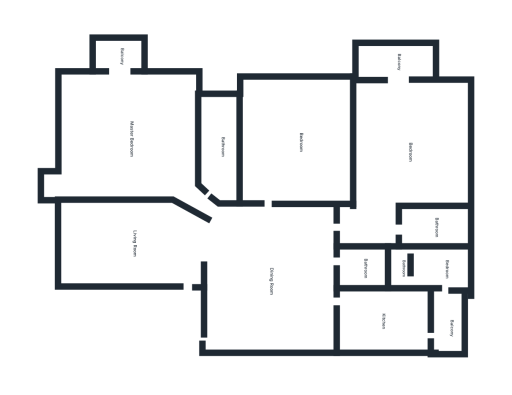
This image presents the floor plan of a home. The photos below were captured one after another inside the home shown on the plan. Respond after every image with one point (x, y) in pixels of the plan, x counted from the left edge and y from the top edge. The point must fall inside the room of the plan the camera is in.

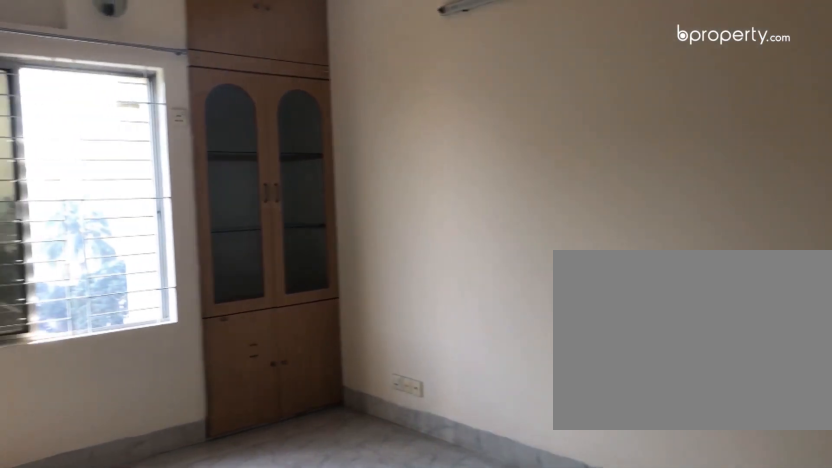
(129, 242)
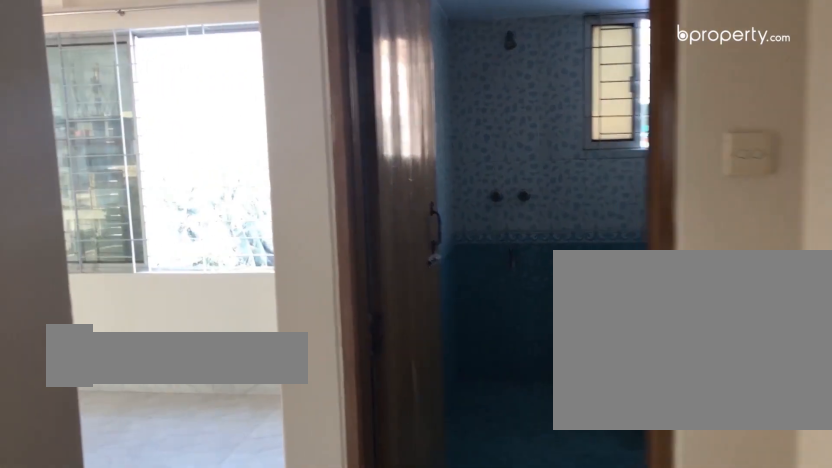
(421, 157)
